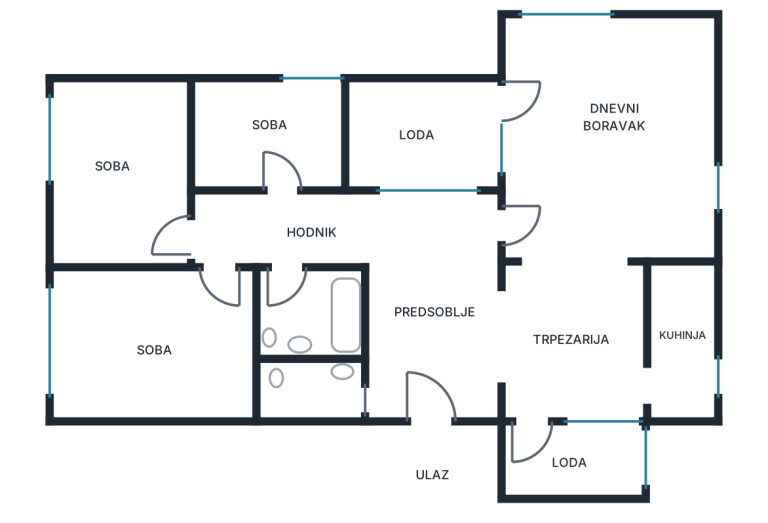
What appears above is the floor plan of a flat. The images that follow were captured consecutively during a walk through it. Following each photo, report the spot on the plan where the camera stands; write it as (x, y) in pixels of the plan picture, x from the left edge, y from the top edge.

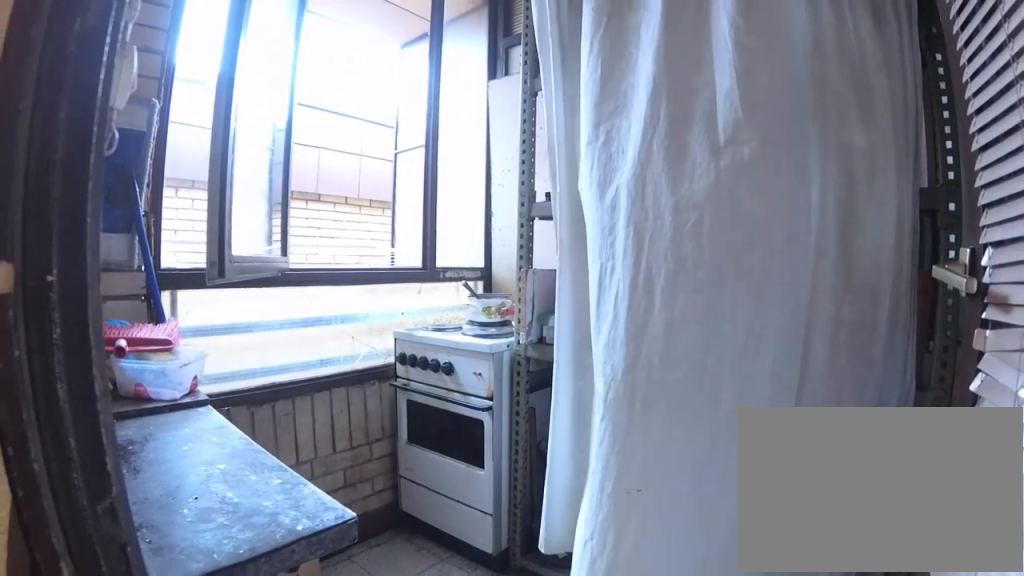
(529, 420)
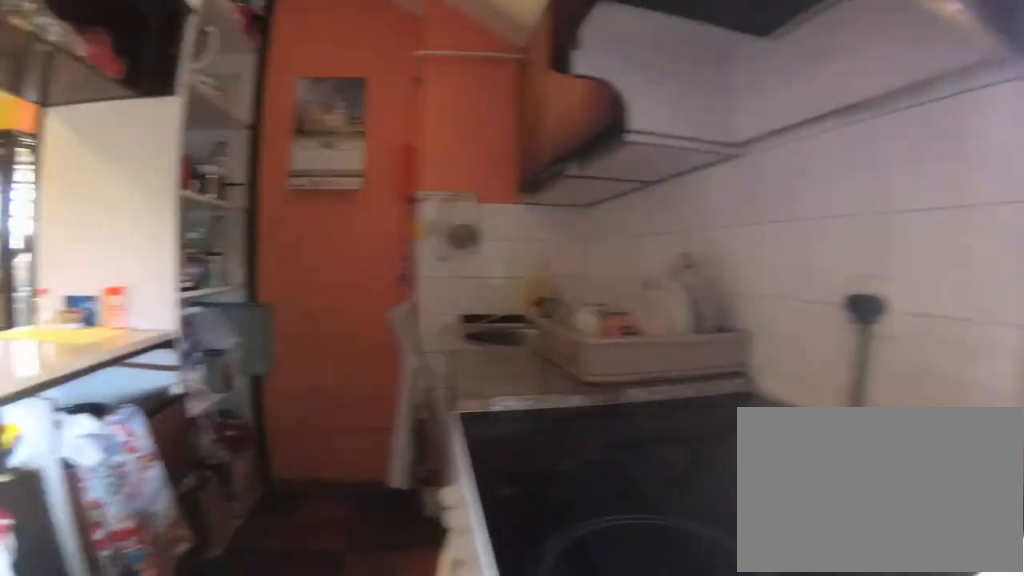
(679, 416)
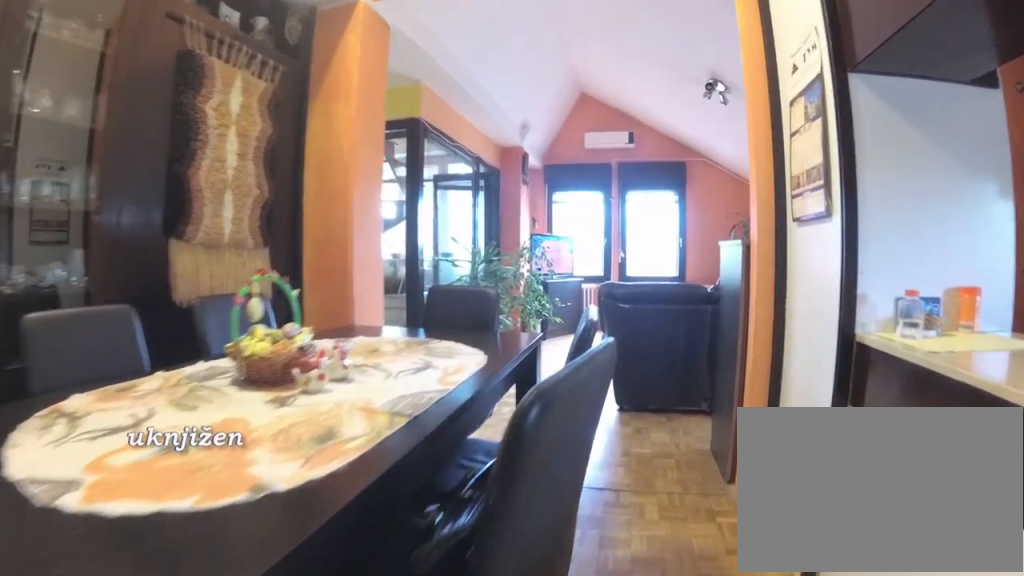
(623, 389)
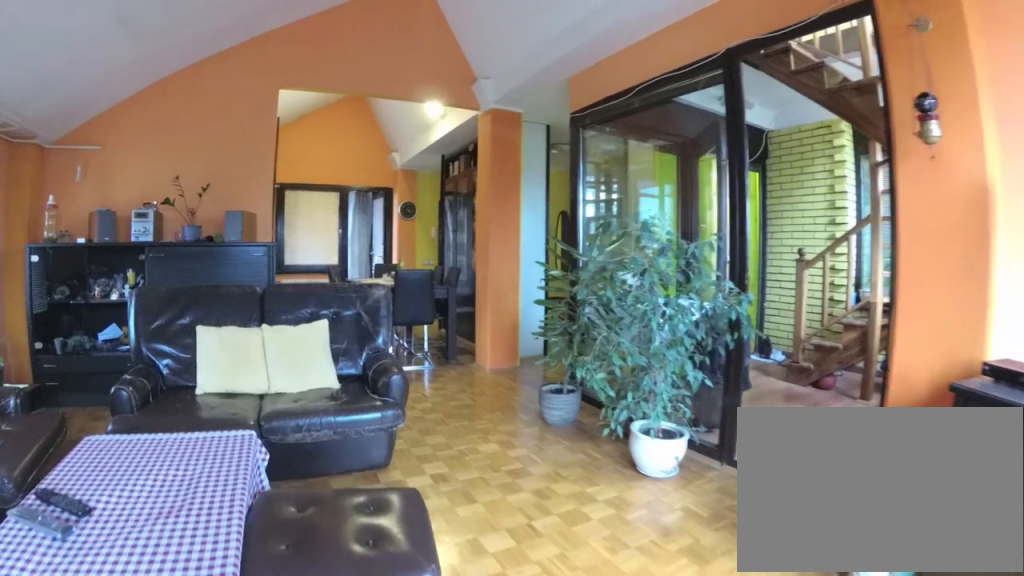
(600, 77)
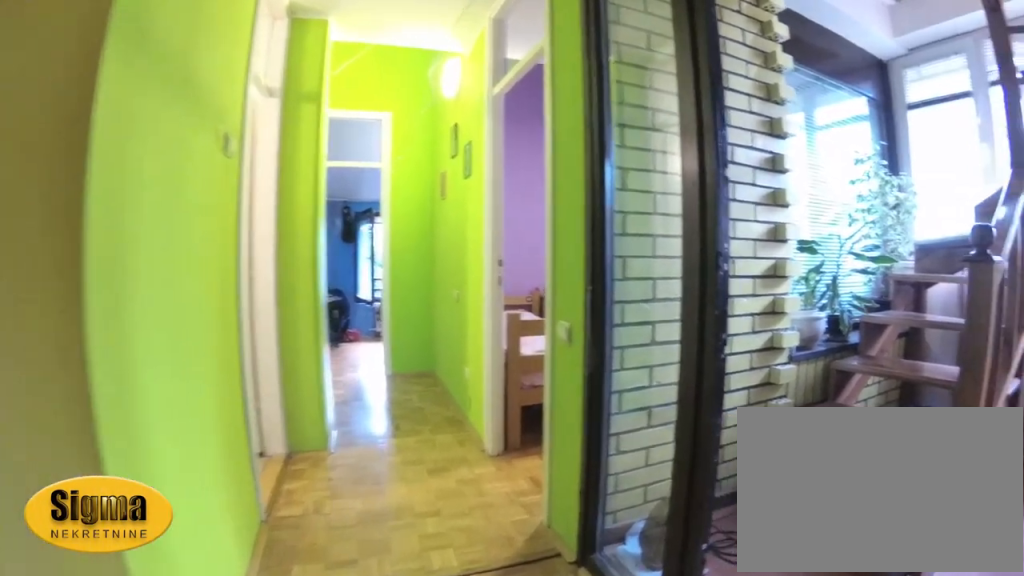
(412, 216)
